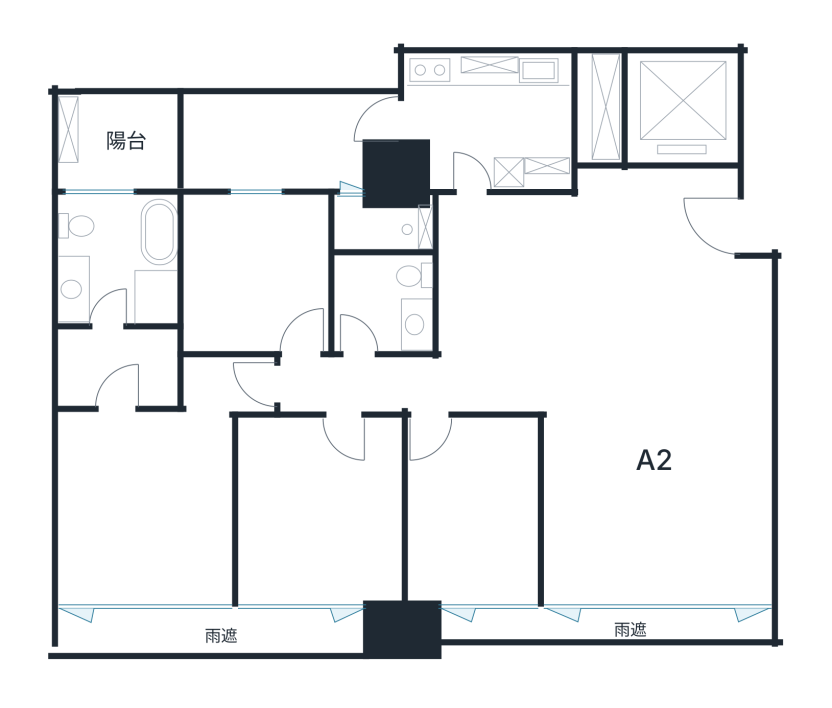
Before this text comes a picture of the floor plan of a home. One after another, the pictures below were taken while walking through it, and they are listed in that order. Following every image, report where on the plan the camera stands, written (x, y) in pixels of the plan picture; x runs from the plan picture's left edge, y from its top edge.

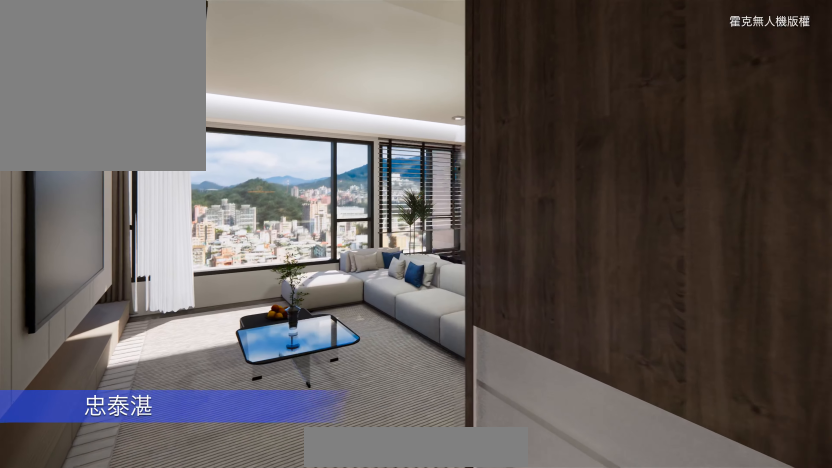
(685, 268)
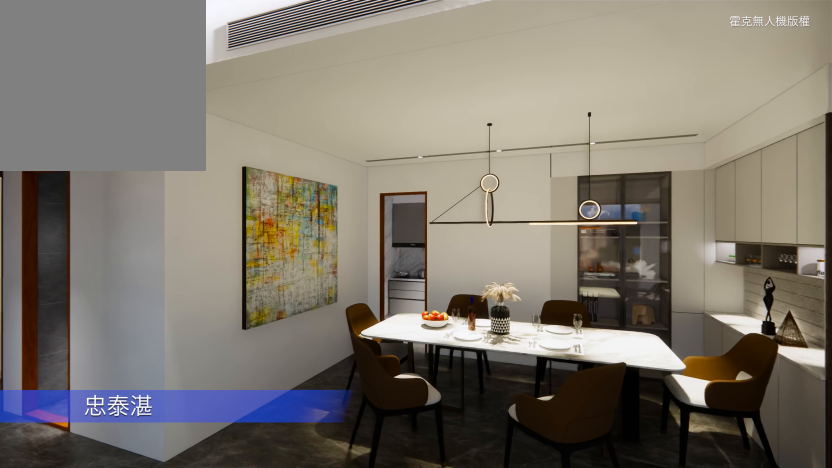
(551, 514)
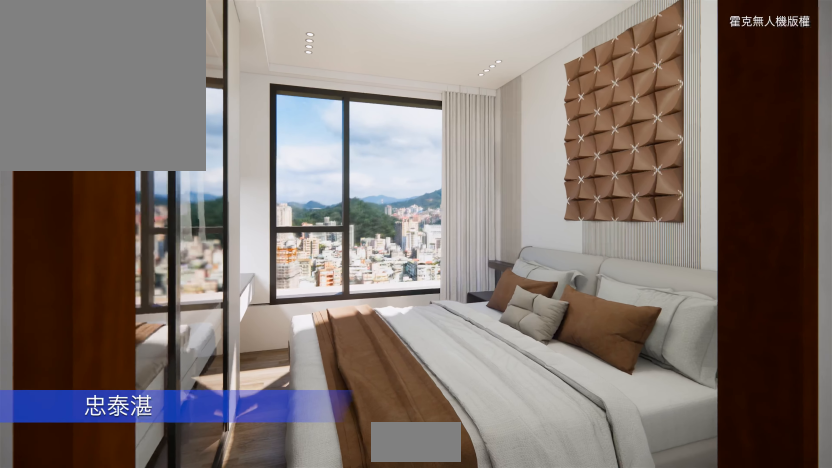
(328, 406)
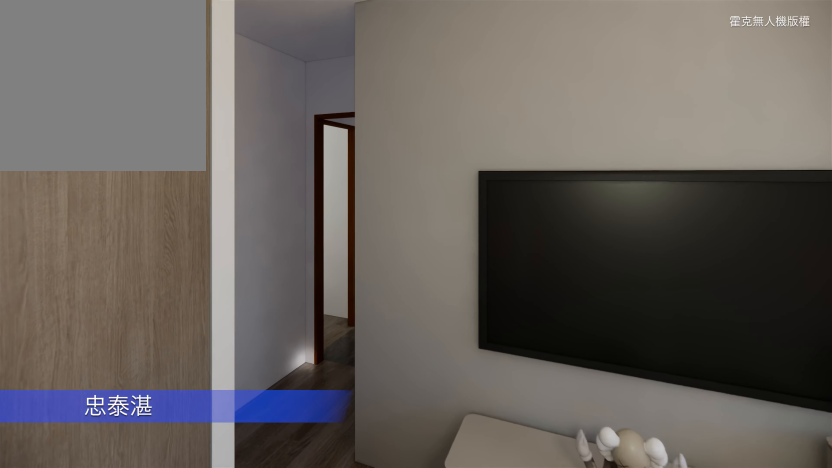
(198, 454)
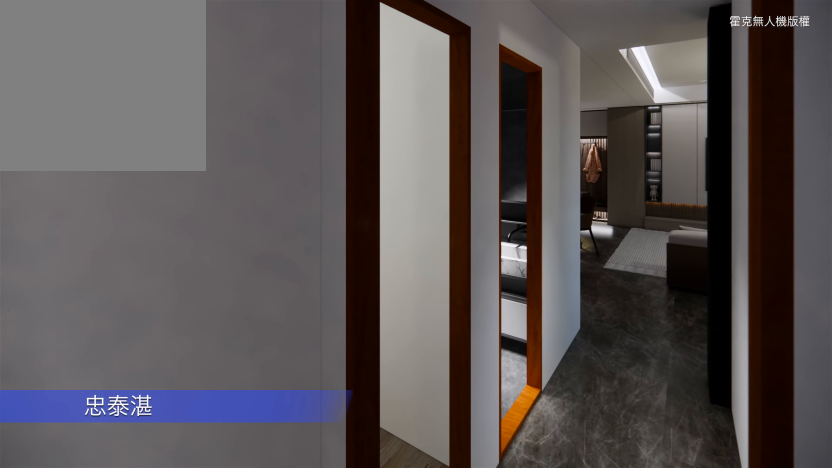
(239, 389)
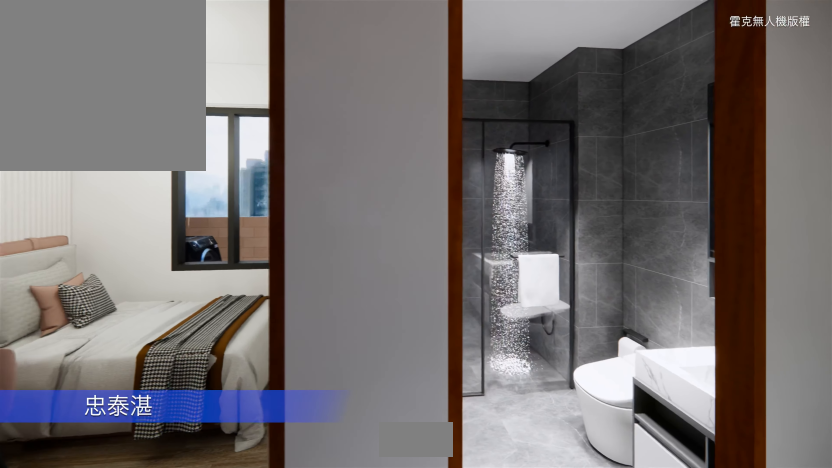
(368, 345)
